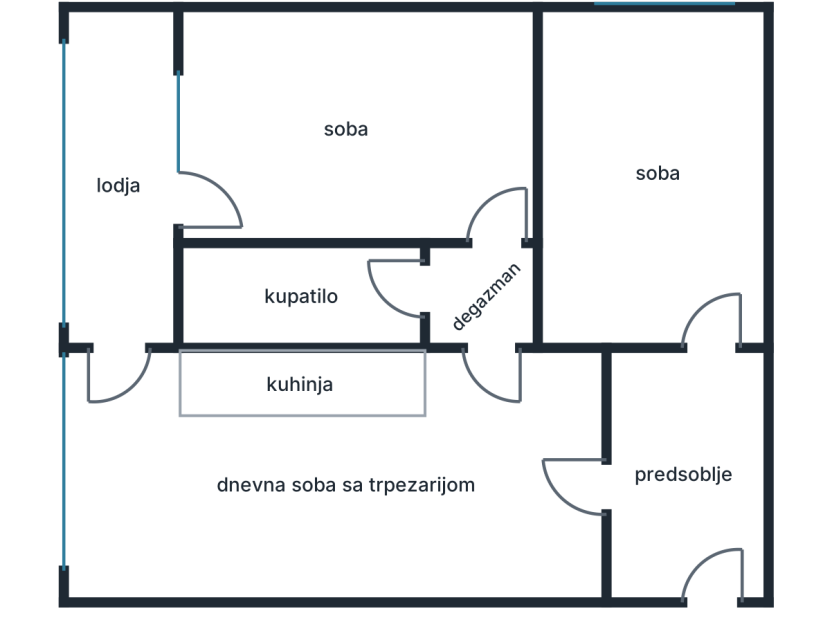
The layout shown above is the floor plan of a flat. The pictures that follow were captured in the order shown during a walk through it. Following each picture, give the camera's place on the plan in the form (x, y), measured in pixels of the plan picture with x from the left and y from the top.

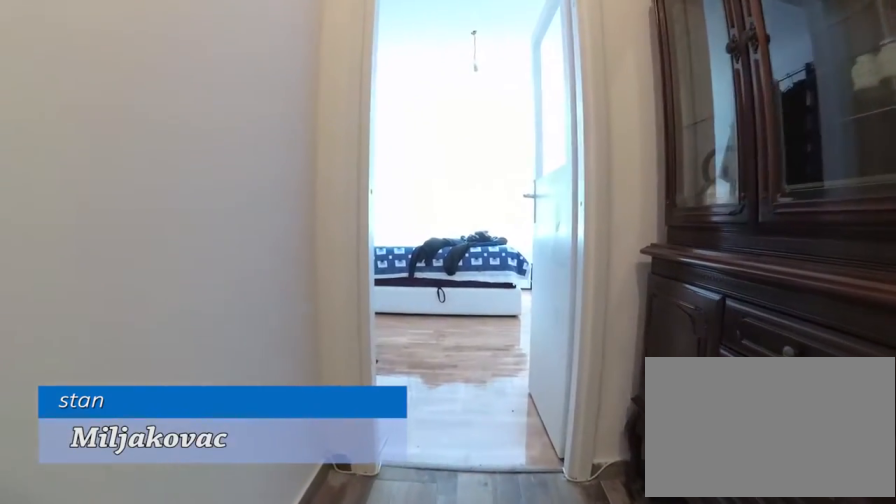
(717, 471)
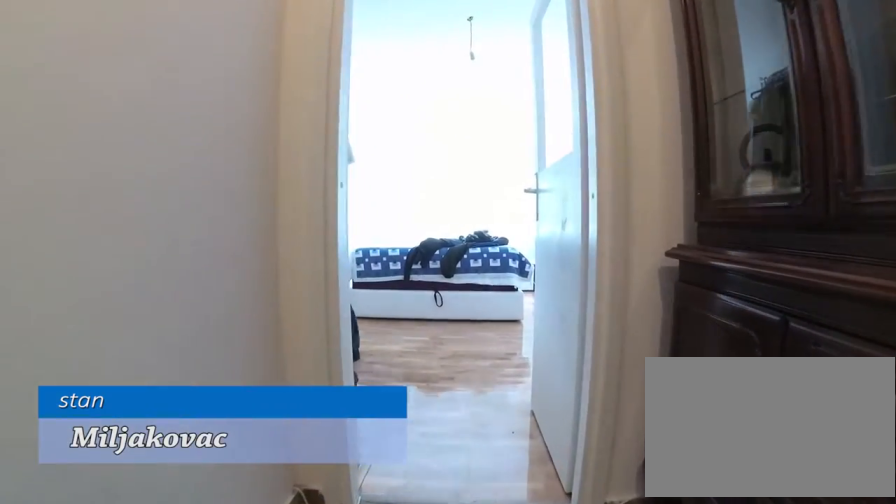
(717, 459)
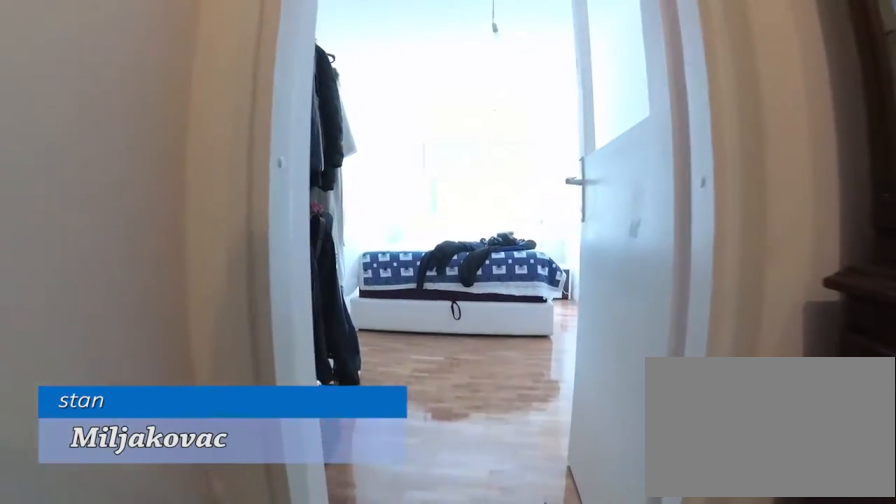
(718, 434)
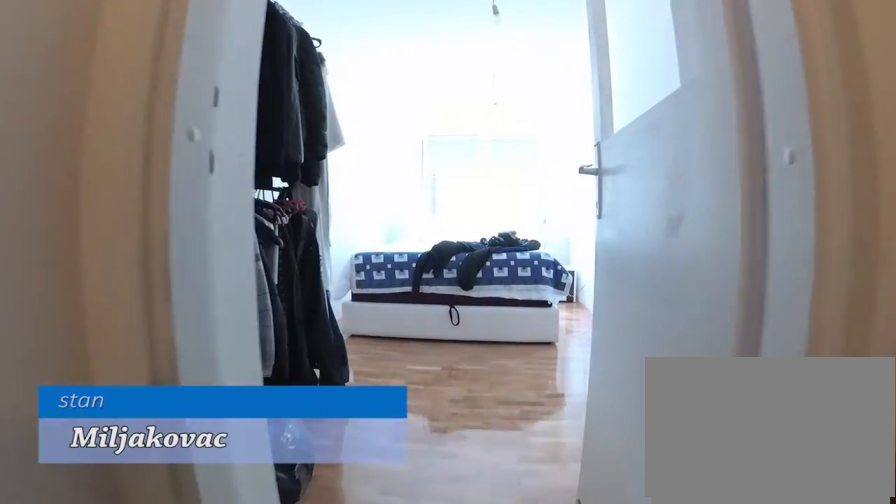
(717, 422)
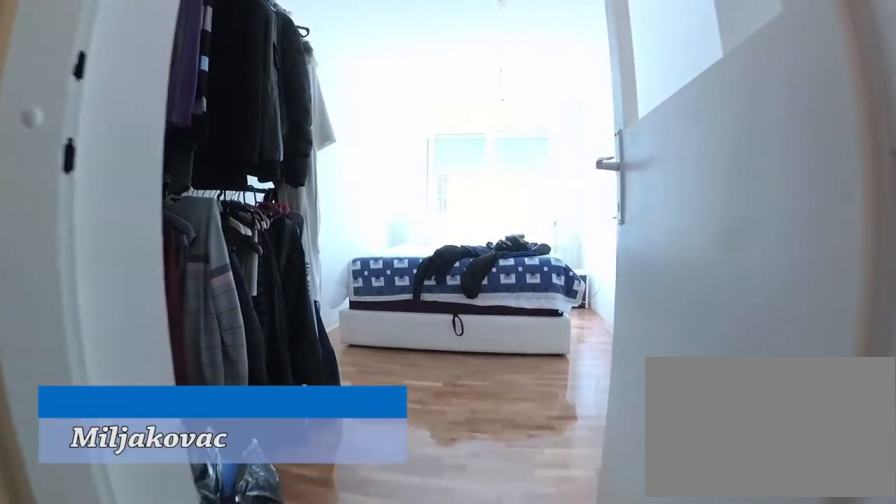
(718, 409)
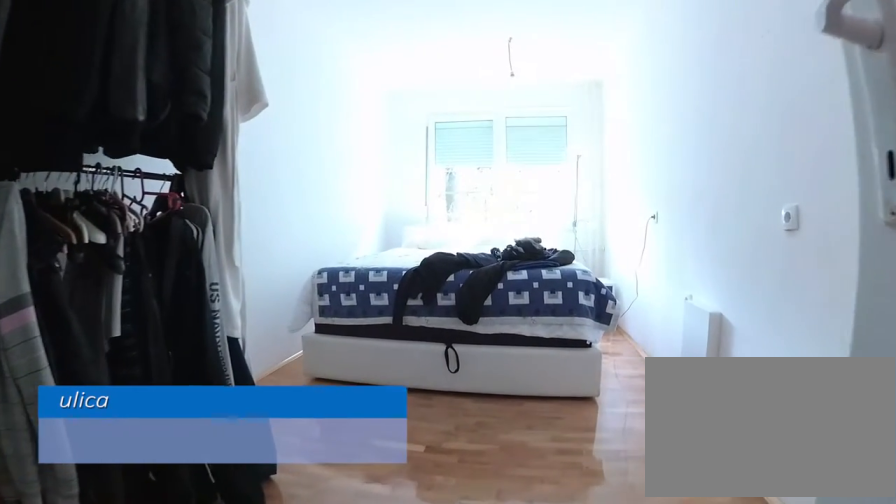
(718, 359)
